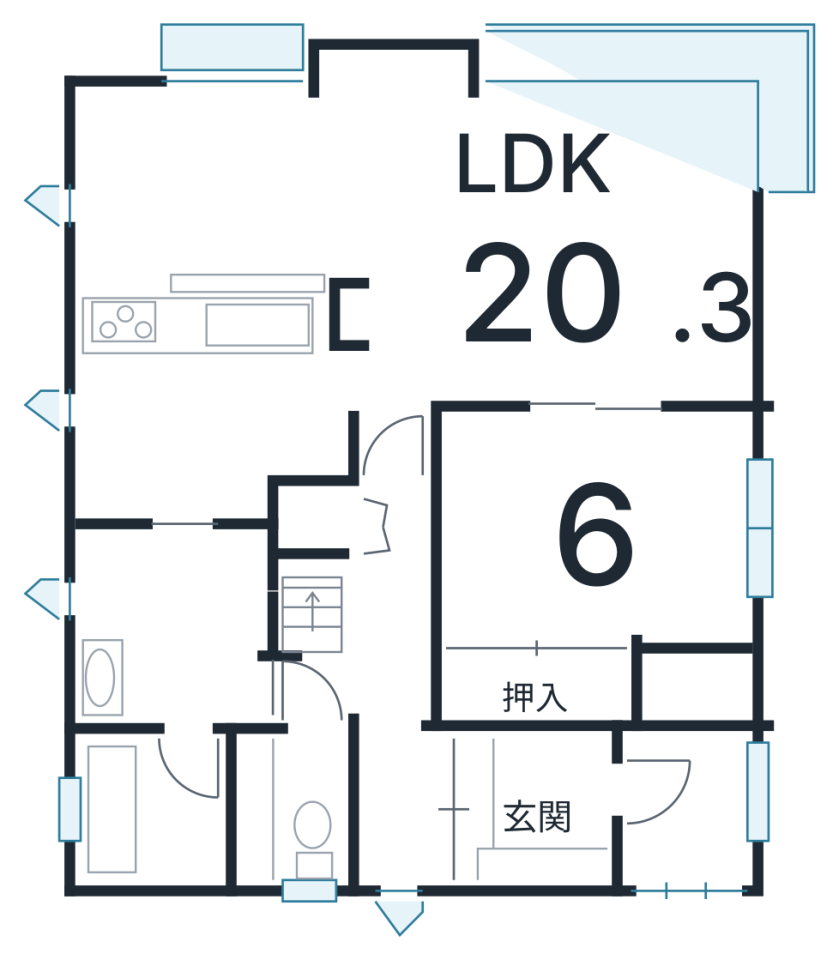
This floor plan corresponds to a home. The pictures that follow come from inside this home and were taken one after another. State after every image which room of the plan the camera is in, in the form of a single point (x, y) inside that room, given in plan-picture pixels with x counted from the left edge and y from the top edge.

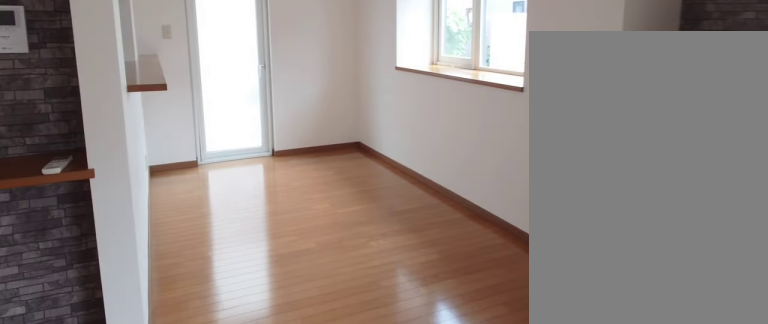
(210, 197)
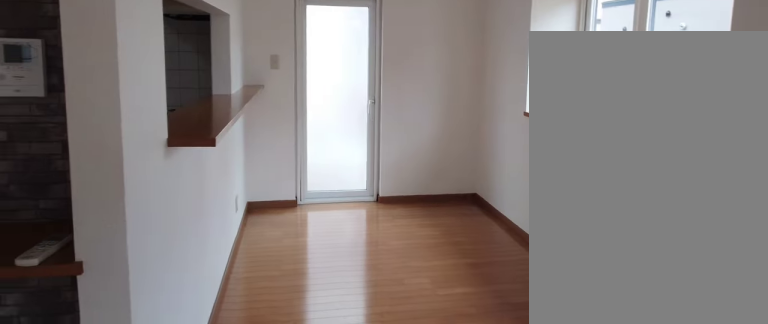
(210, 197)
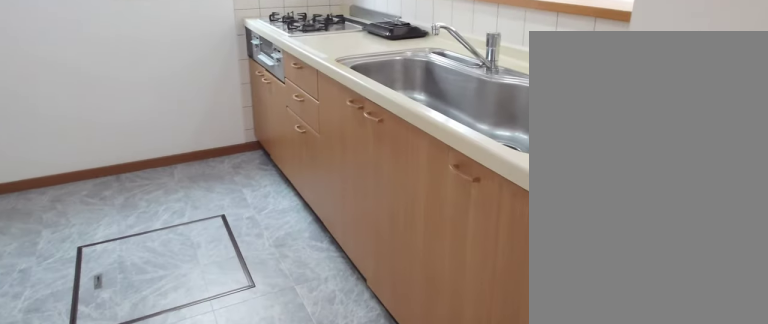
(212, 394)
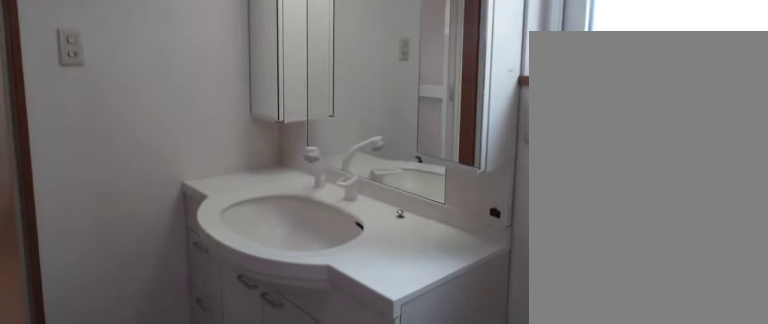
(161, 638)
